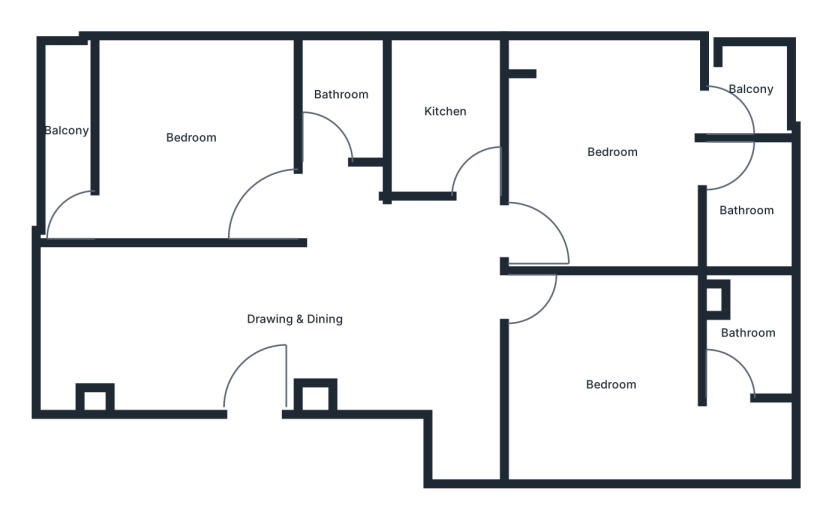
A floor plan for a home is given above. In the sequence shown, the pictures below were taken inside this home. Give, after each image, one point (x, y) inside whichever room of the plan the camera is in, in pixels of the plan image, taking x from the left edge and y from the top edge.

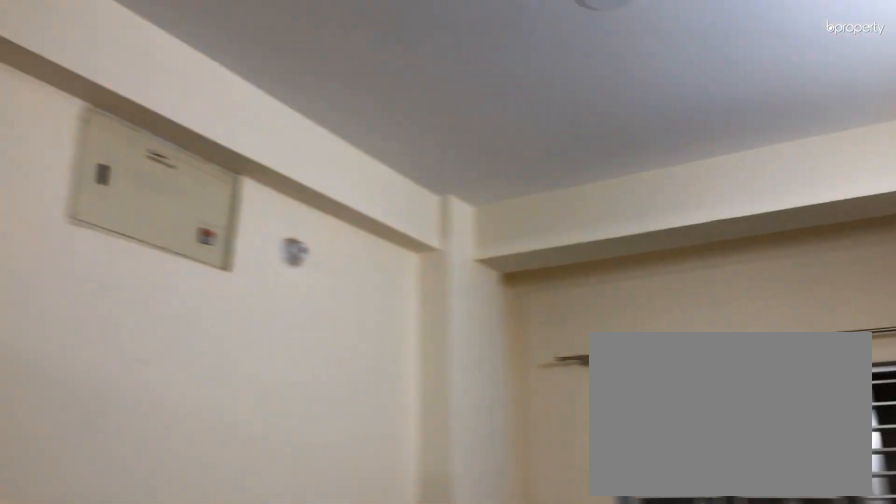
(115, 319)
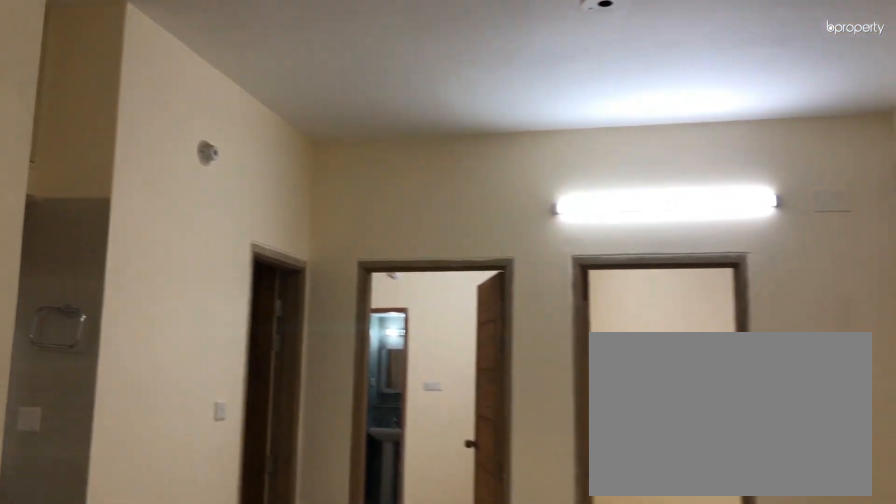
(392, 317)
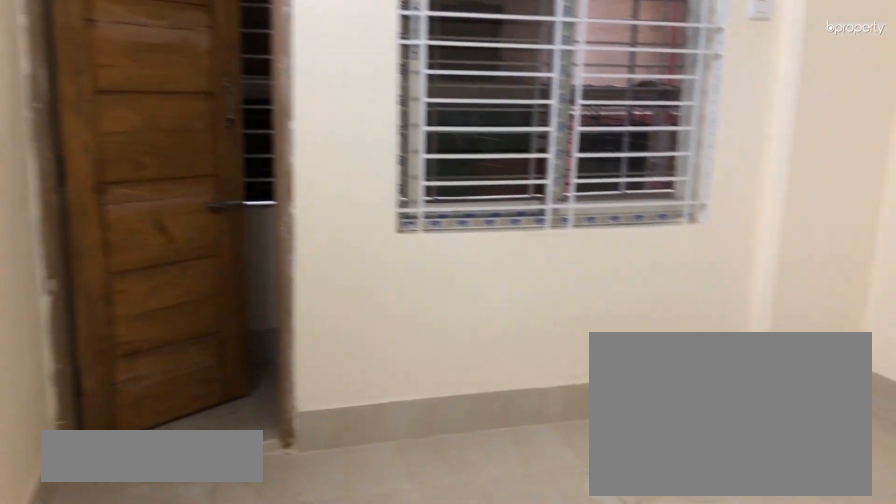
(194, 138)
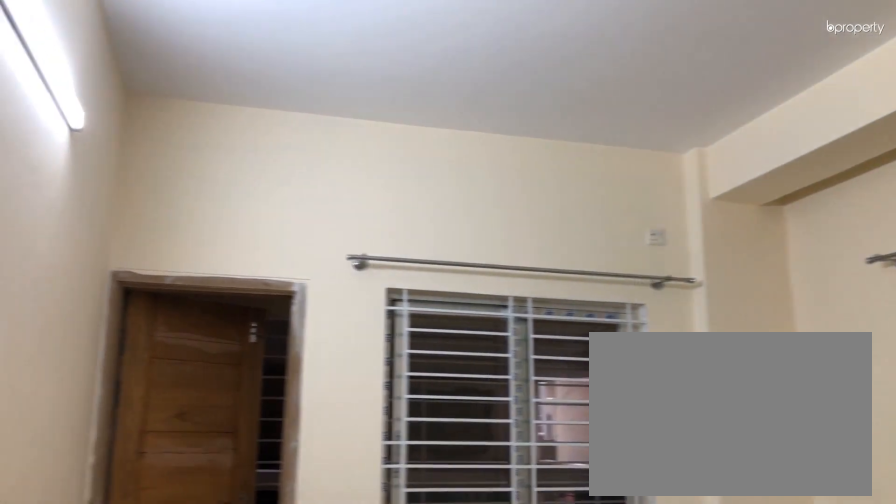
(194, 138)
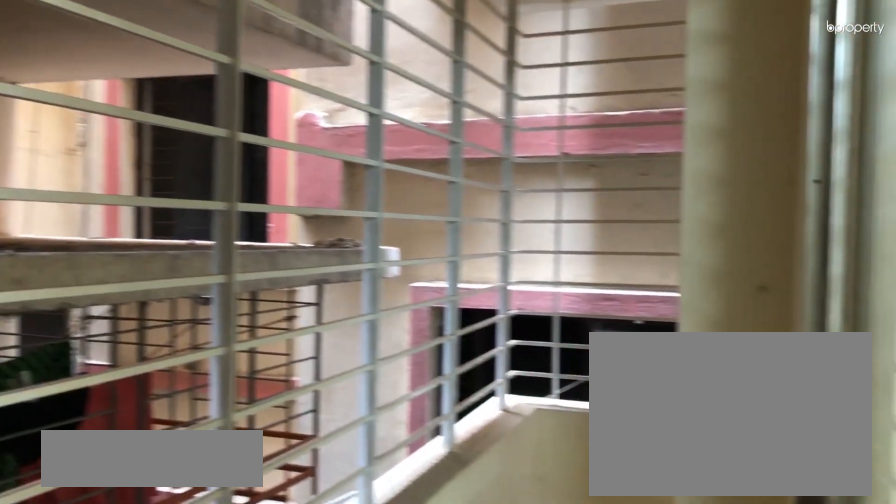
(64, 139)
